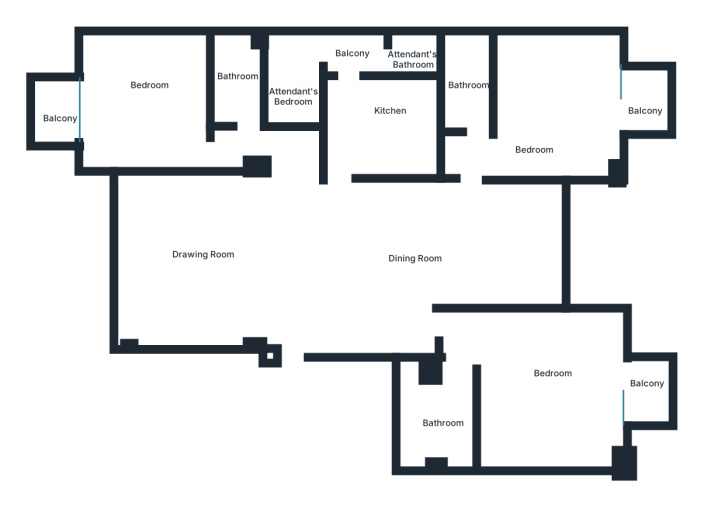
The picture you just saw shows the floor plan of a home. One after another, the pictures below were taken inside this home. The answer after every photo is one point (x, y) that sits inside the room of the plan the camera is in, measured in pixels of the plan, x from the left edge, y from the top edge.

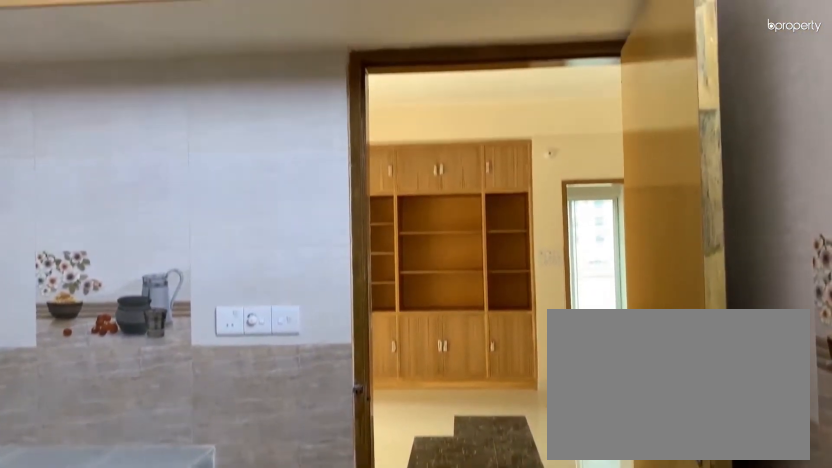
(368, 128)
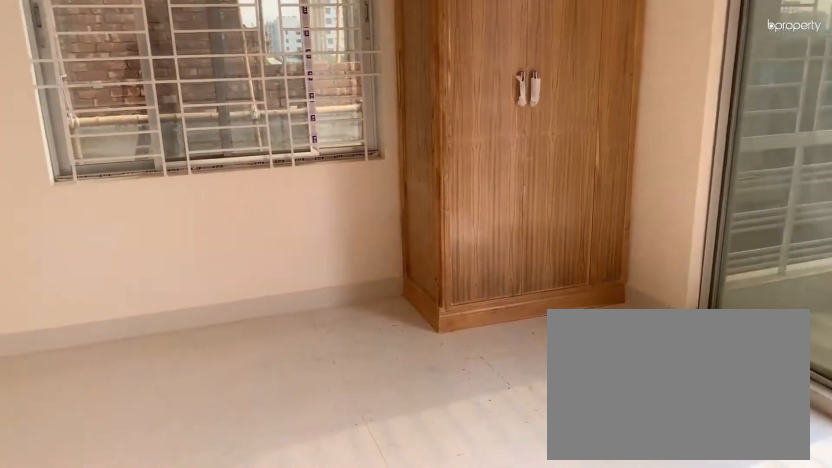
(557, 109)
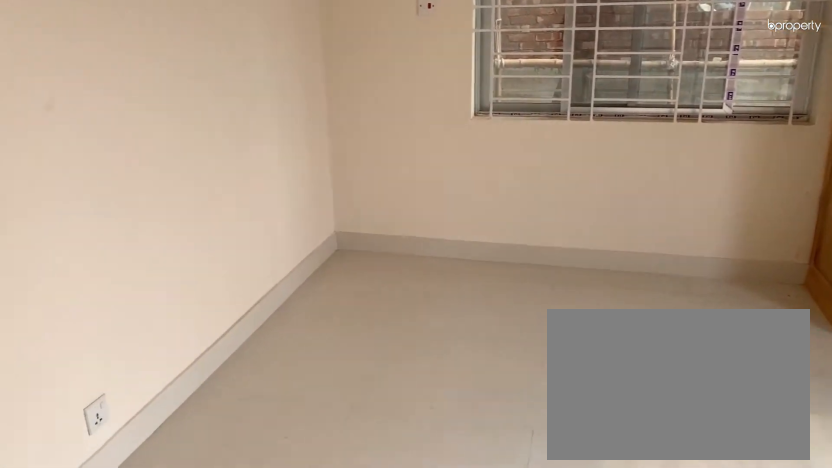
(557, 109)
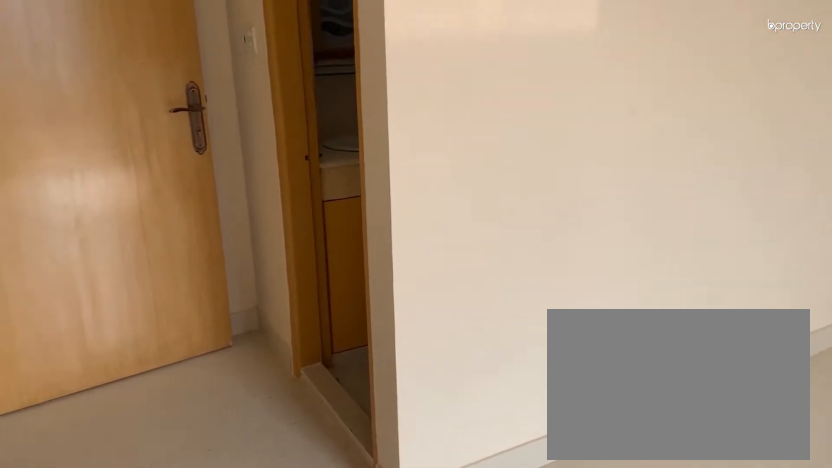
(557, 109)
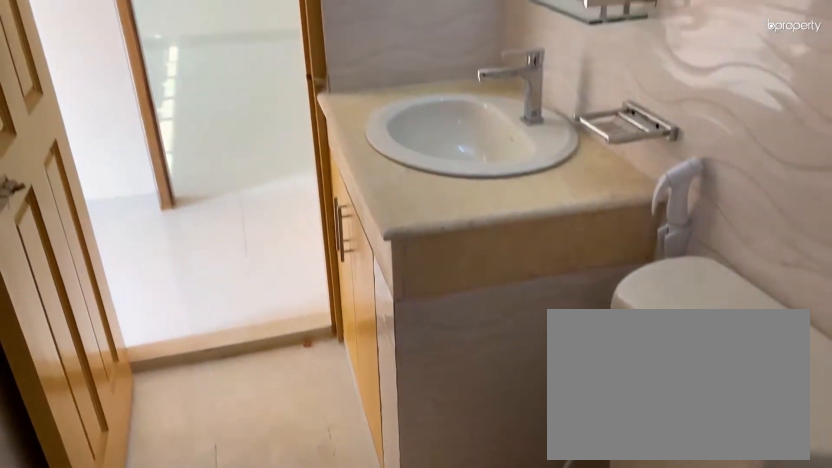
(468, 92)
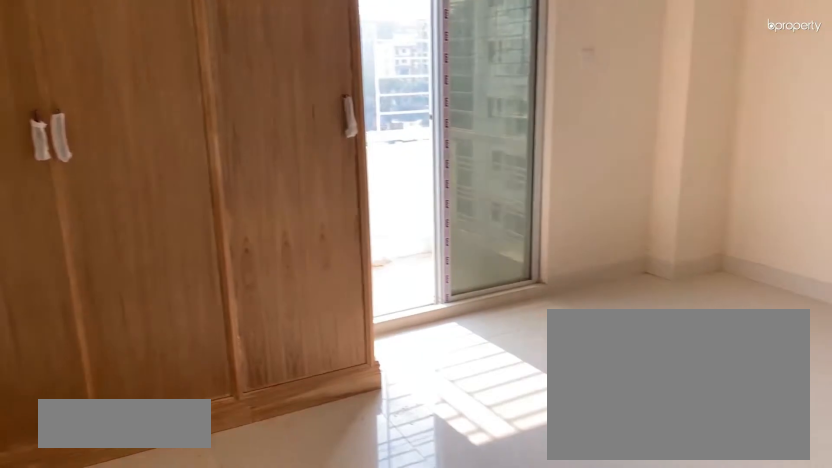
(546, 401)
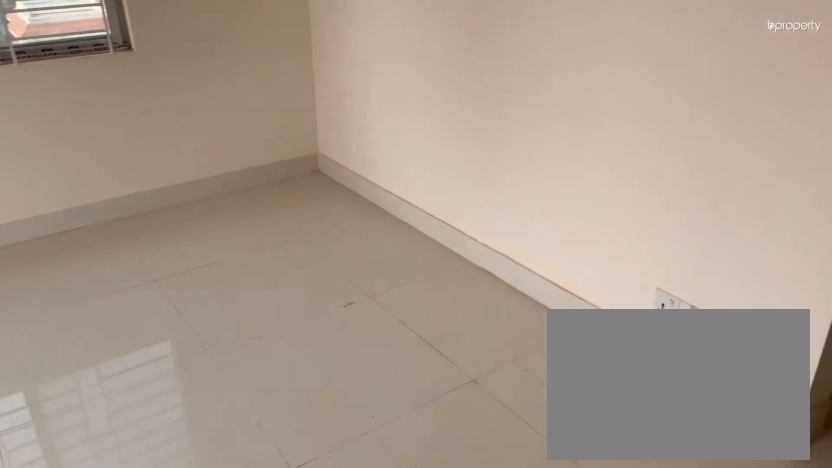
(546, 401)
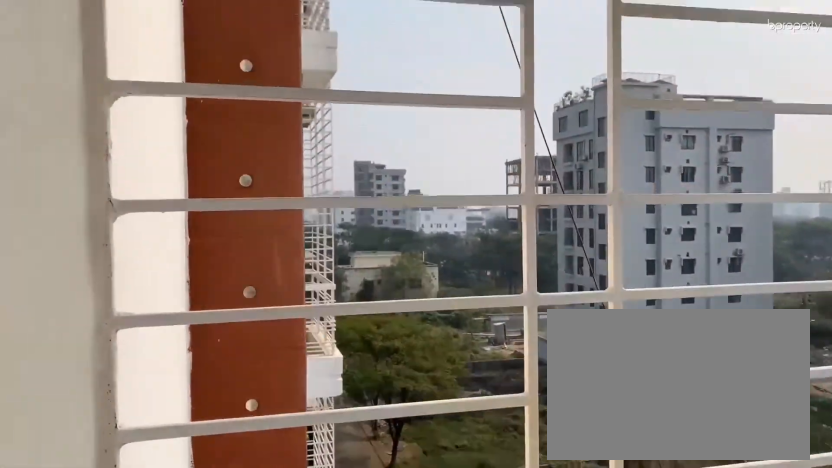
(647, 390)
